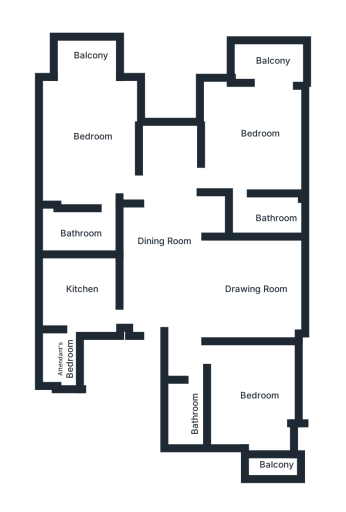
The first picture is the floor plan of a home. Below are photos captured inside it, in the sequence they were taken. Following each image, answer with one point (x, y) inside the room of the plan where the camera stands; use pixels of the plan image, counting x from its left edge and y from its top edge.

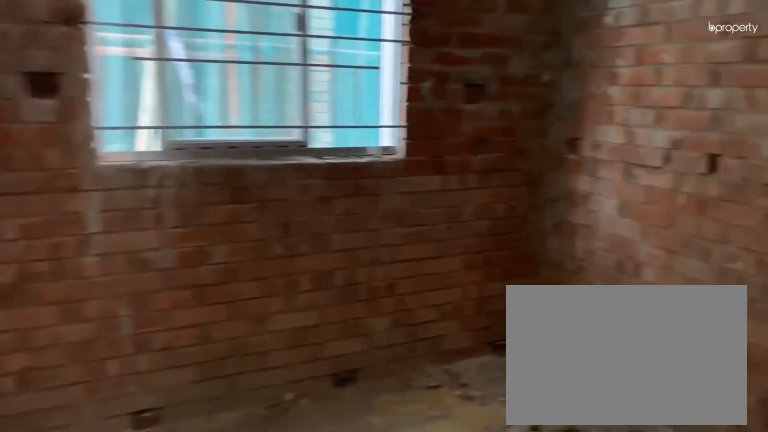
(78, 288)
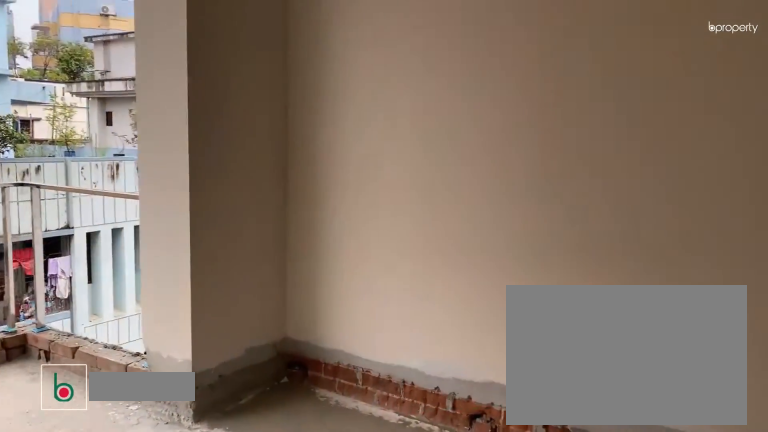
(89, 122)
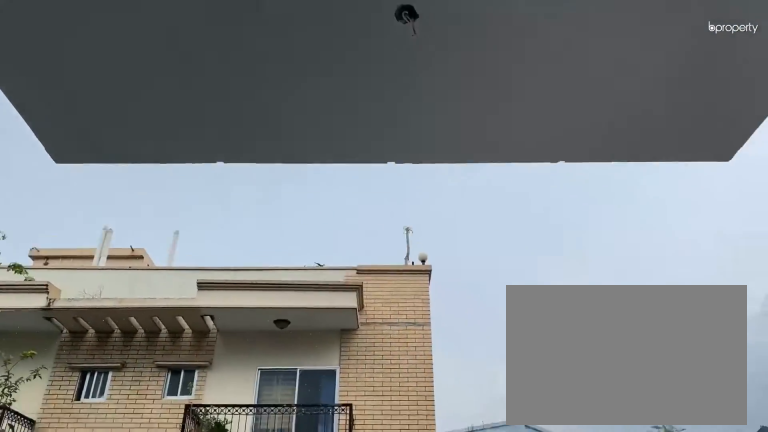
(84, 61)
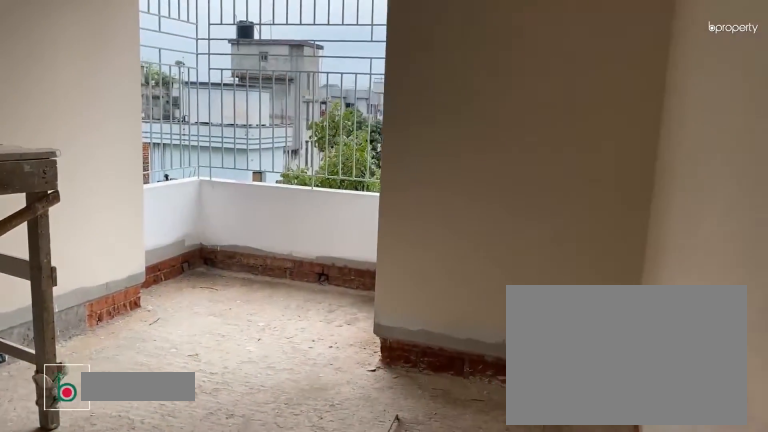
(258, 395)
